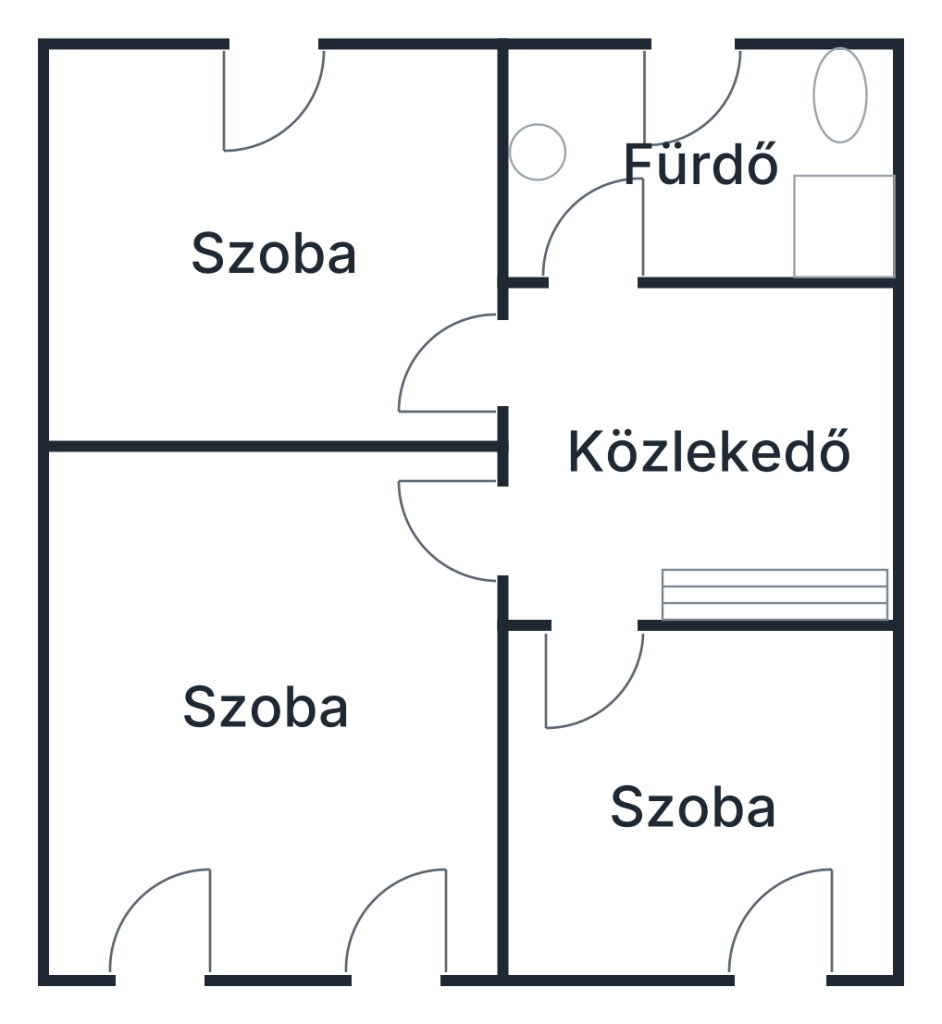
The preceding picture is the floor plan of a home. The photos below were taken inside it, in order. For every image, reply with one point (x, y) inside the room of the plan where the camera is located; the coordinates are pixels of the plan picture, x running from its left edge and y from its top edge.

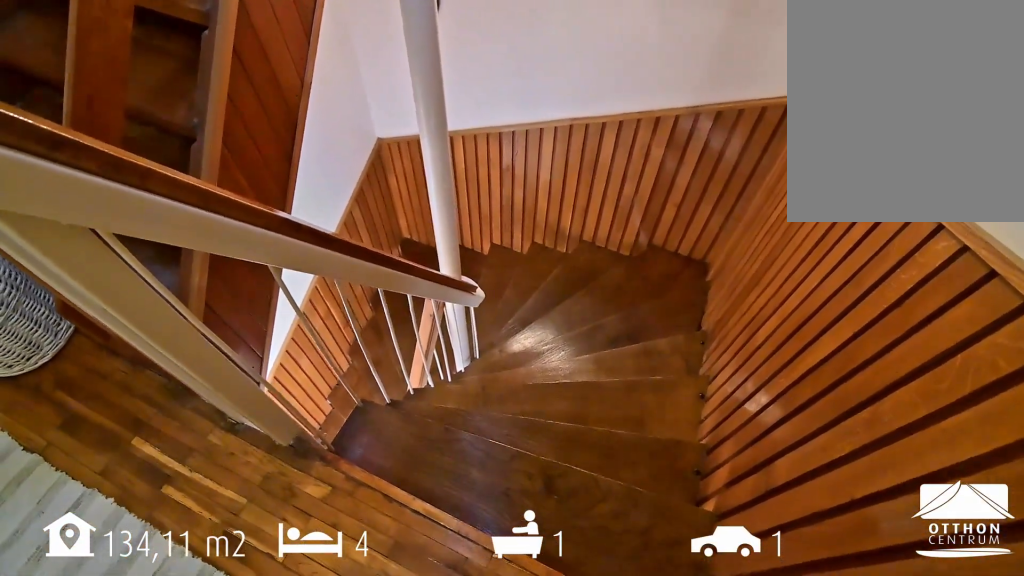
(699, 455)
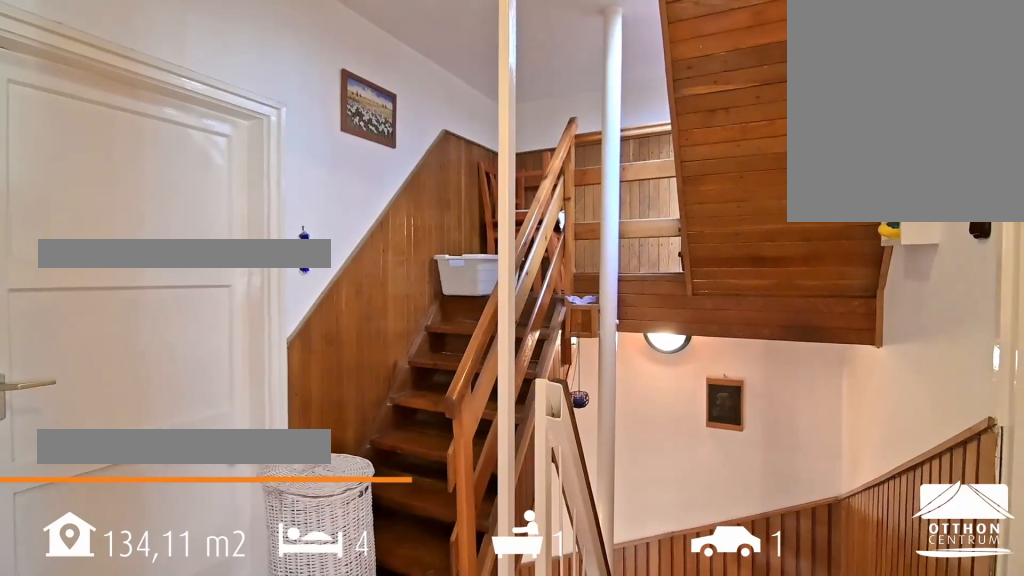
(700, 455)
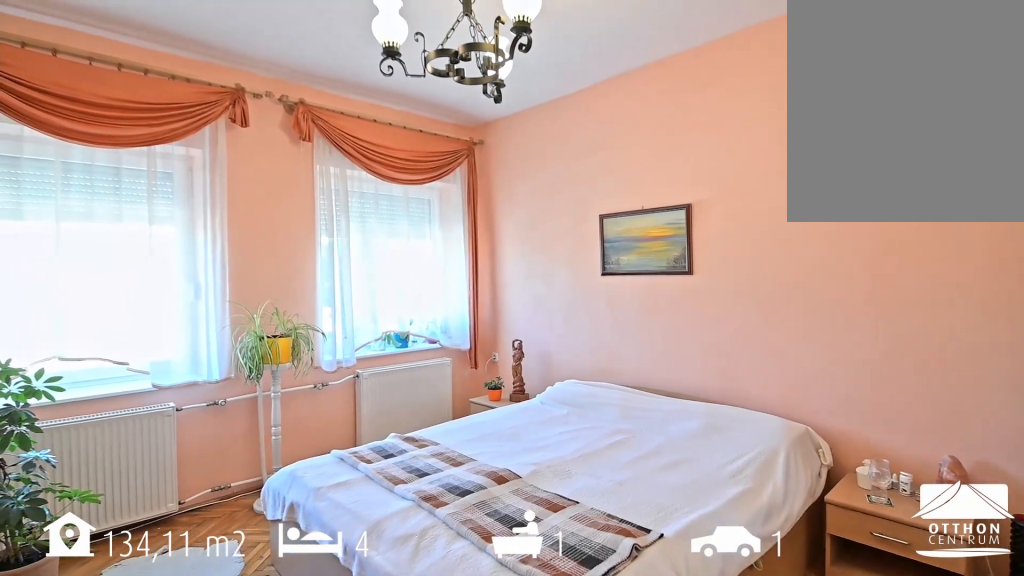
(274, 723)
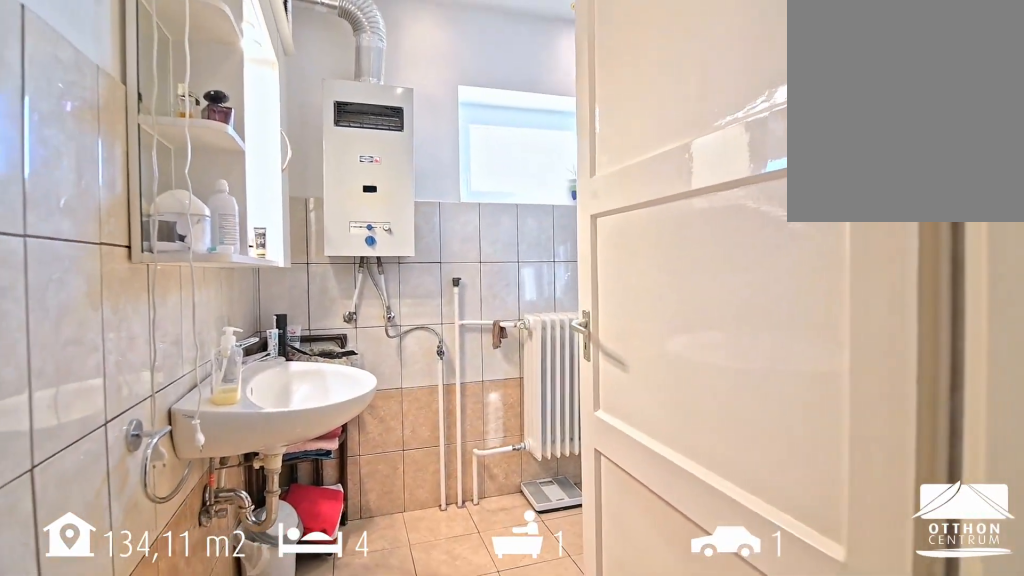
(690, 168)
